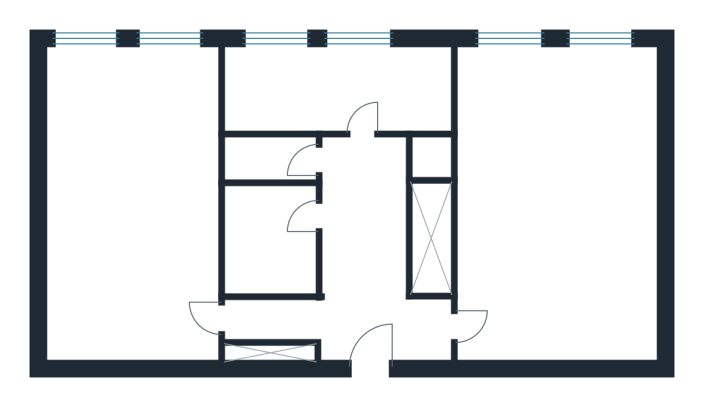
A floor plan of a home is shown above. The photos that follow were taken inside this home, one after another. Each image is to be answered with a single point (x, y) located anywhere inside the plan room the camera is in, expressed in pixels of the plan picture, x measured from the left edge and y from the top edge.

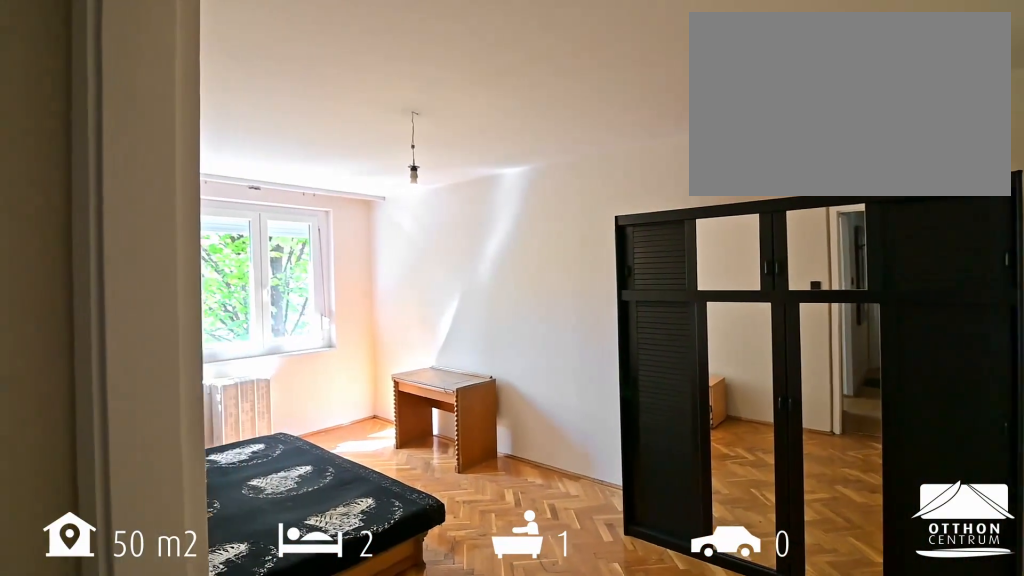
(547, 209)
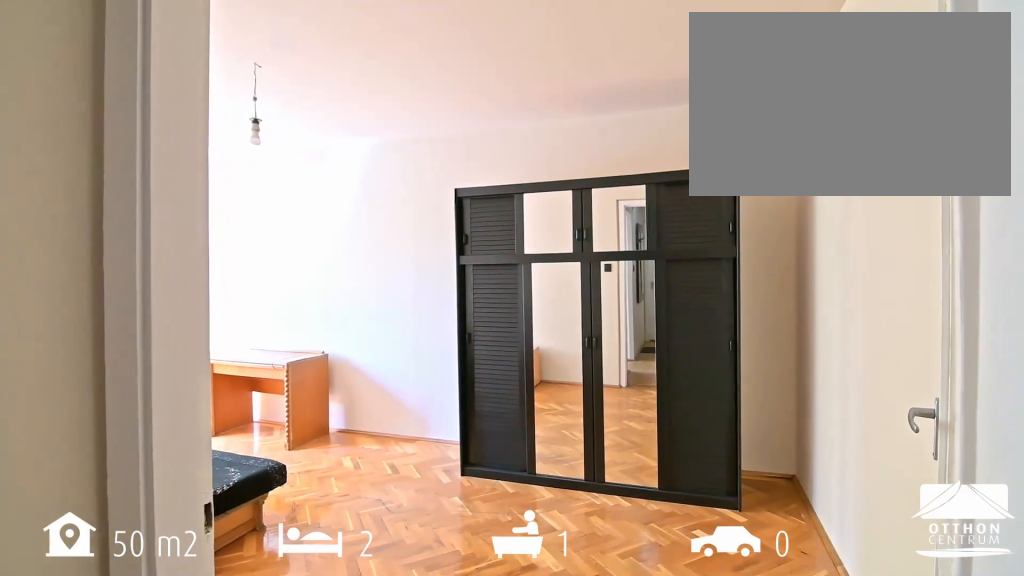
(547, 209)
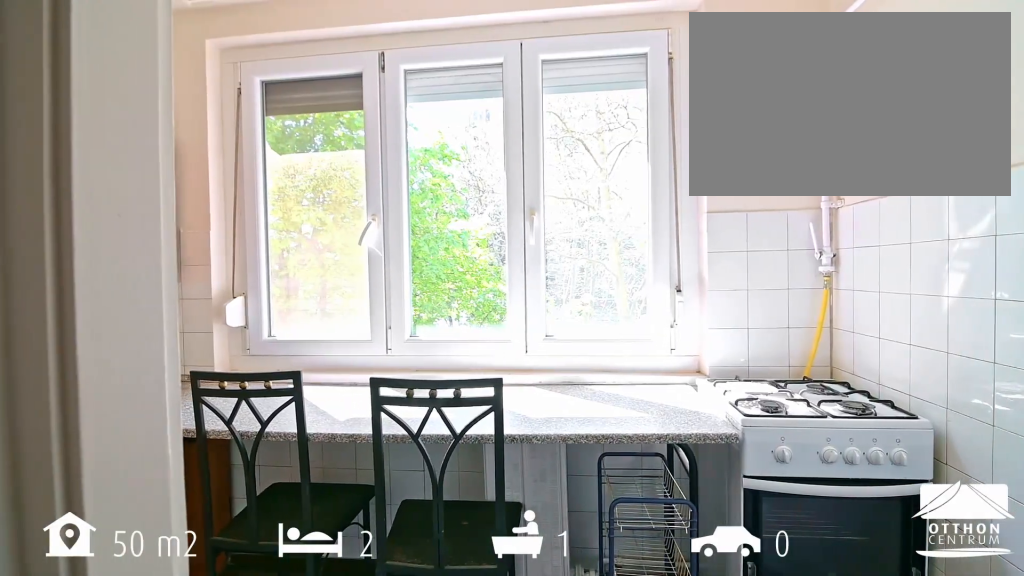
(334, 85)
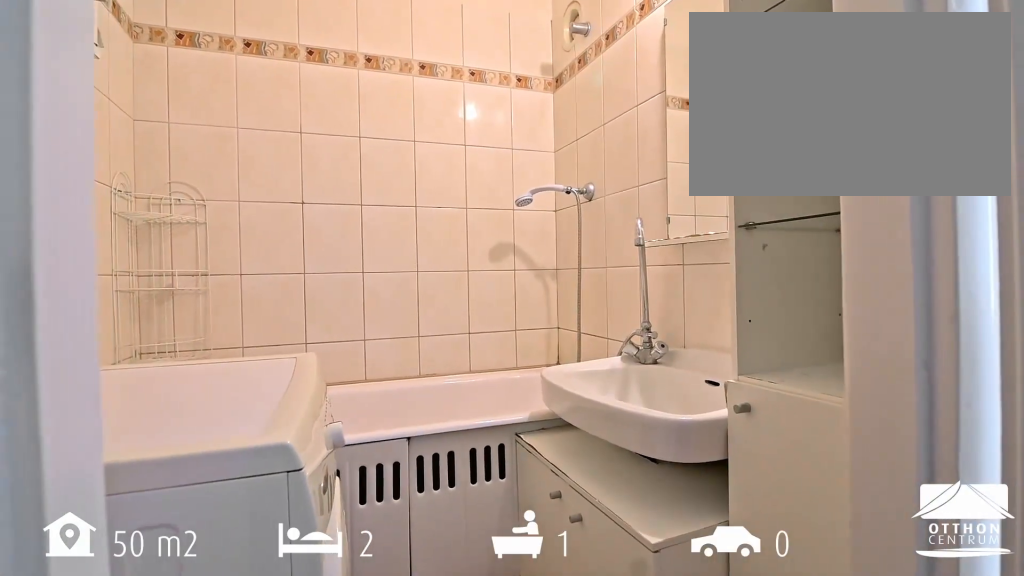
(273, 248)
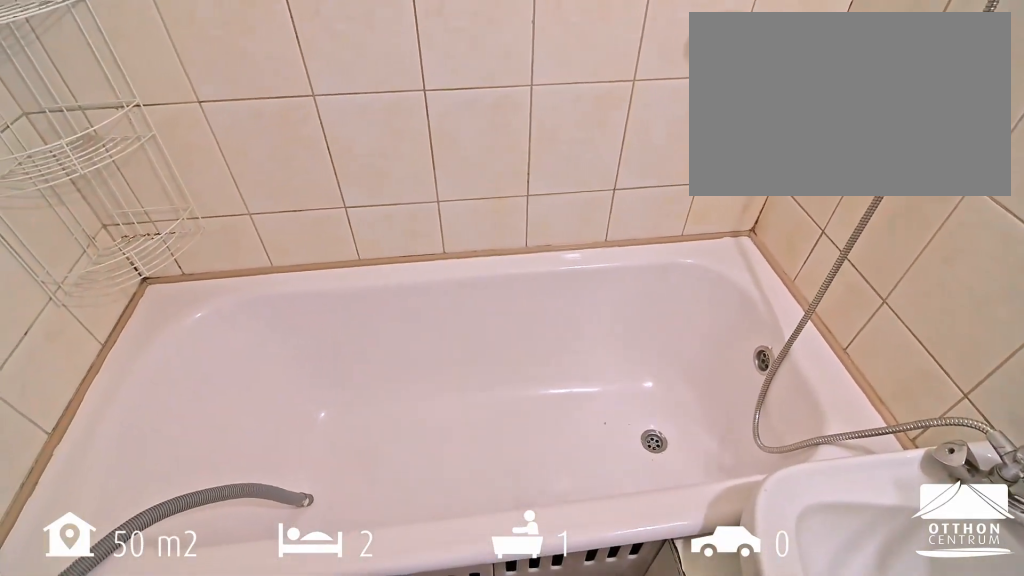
(272, 248)
